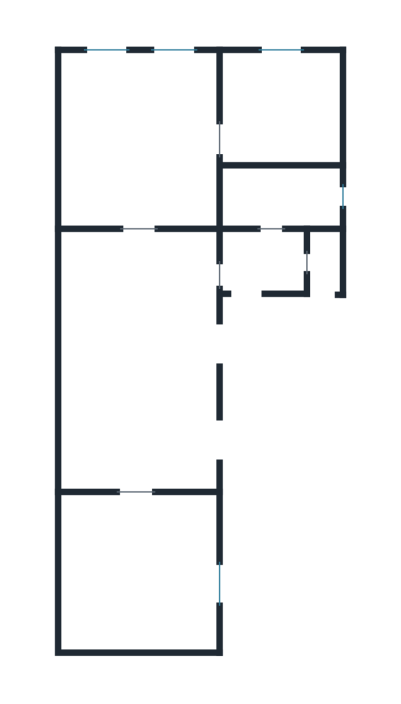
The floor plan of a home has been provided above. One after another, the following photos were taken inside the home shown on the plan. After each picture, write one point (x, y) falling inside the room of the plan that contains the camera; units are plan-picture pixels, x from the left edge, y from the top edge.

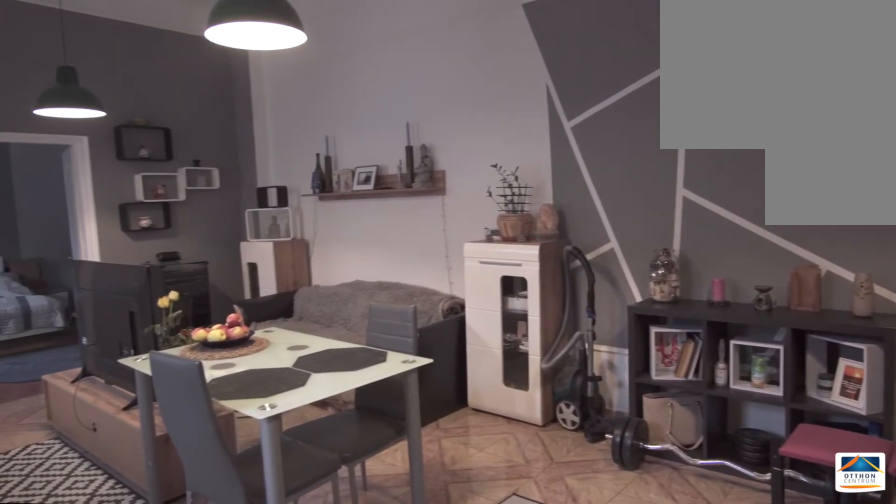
(130, 360)
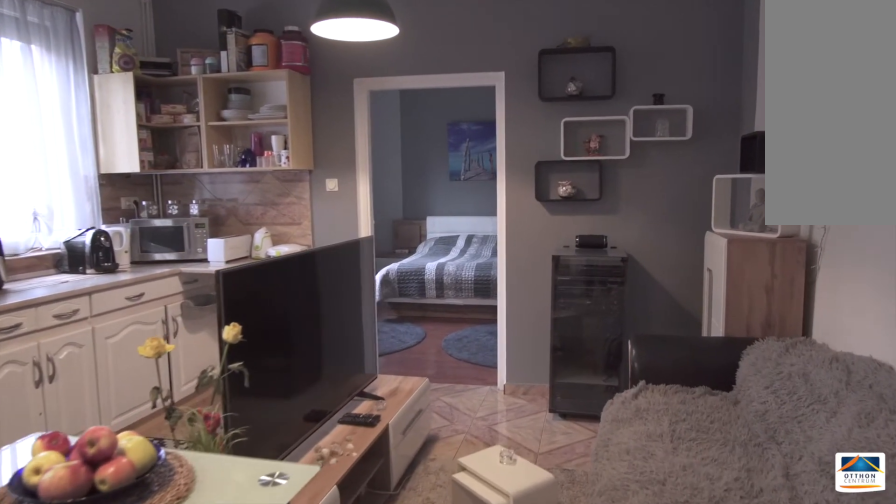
(130, 360)
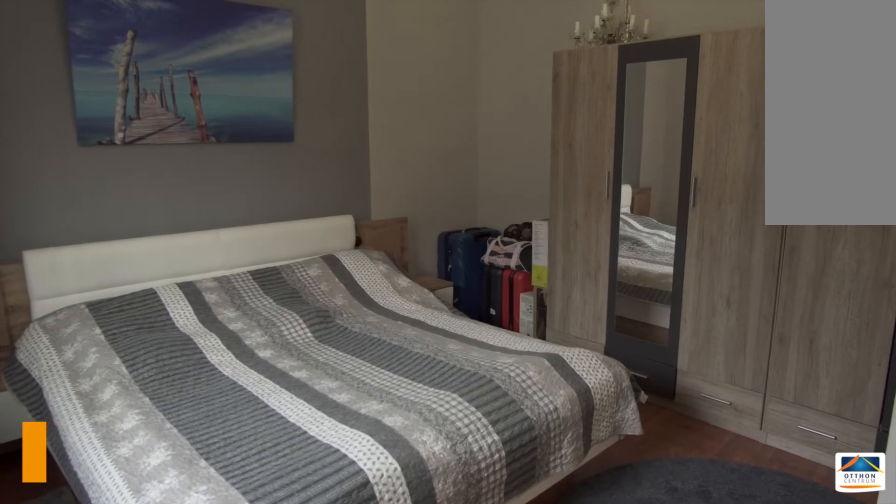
(130, 576)
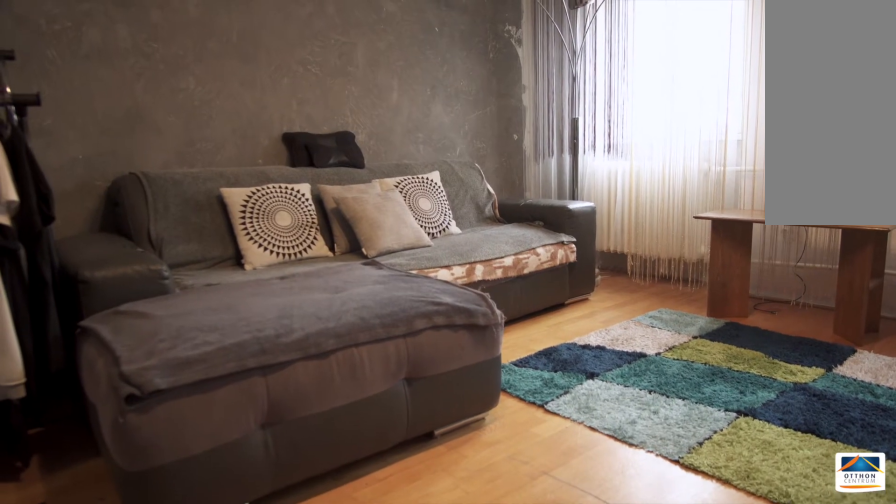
(130, 130)
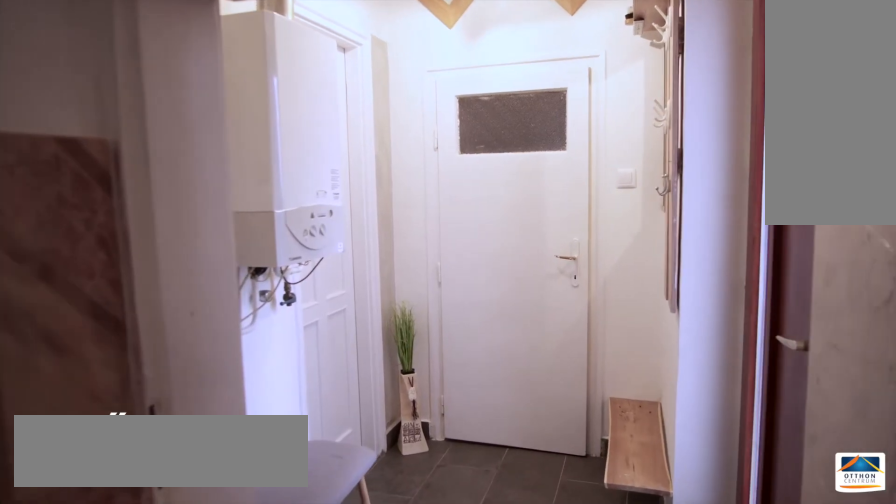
(258, 261)
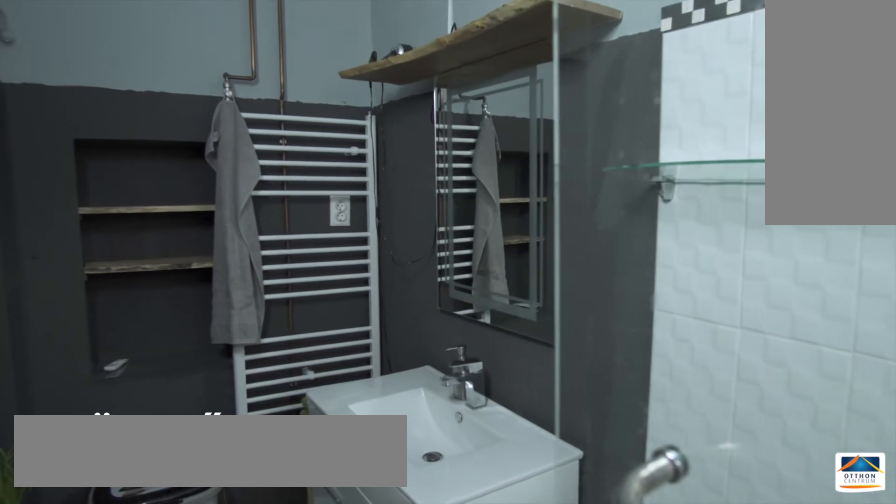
(285, 197)
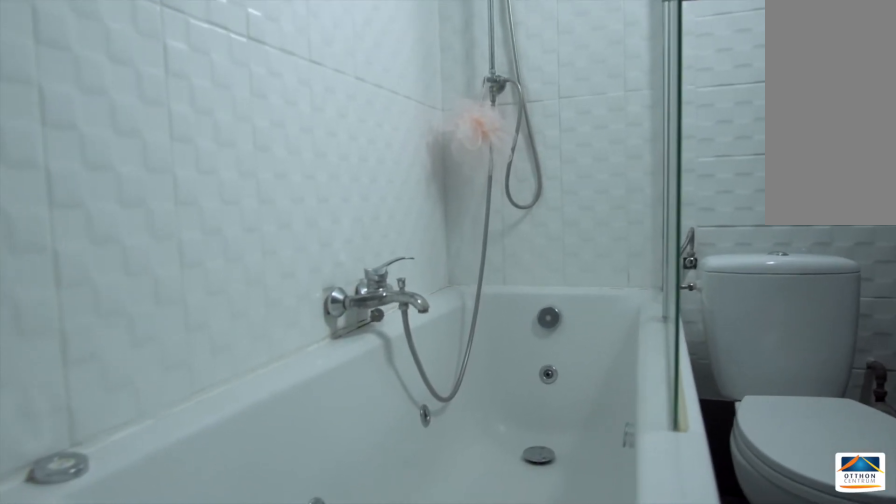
(285, 197)
